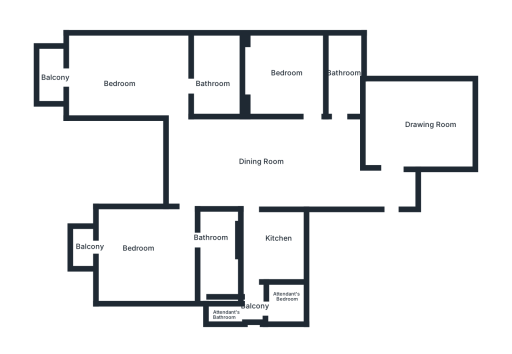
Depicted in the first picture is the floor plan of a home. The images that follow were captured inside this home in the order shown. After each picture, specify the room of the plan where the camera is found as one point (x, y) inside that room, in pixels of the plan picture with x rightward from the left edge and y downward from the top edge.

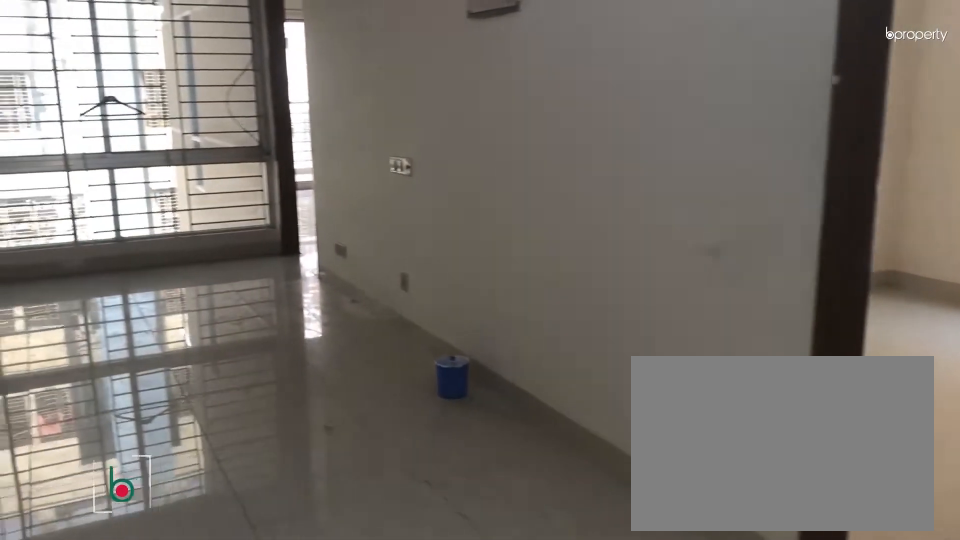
(259, 165)
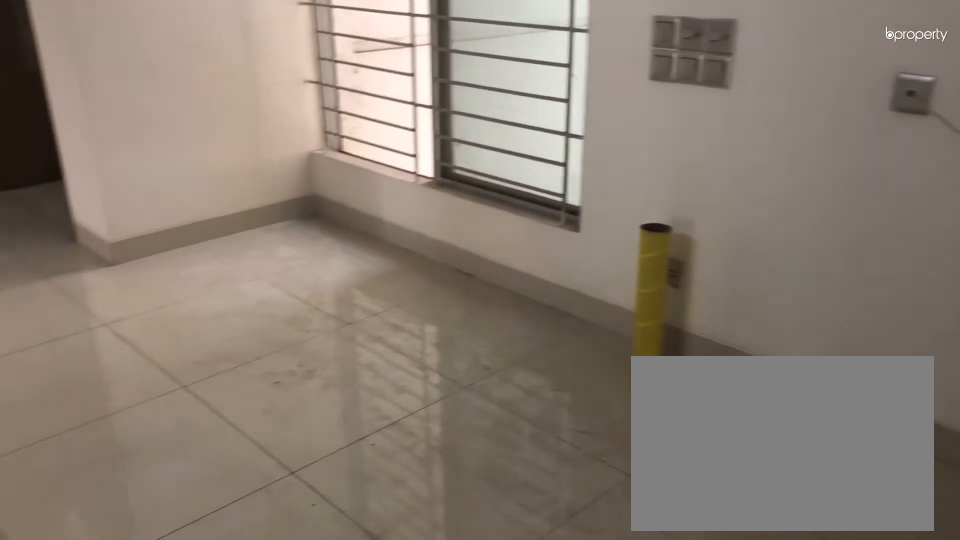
(259, 165)
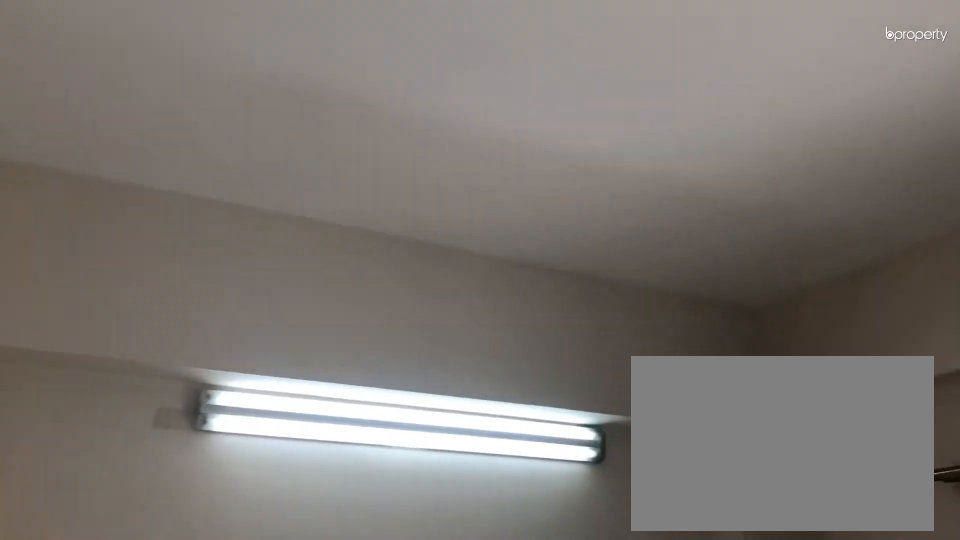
(288, 76)
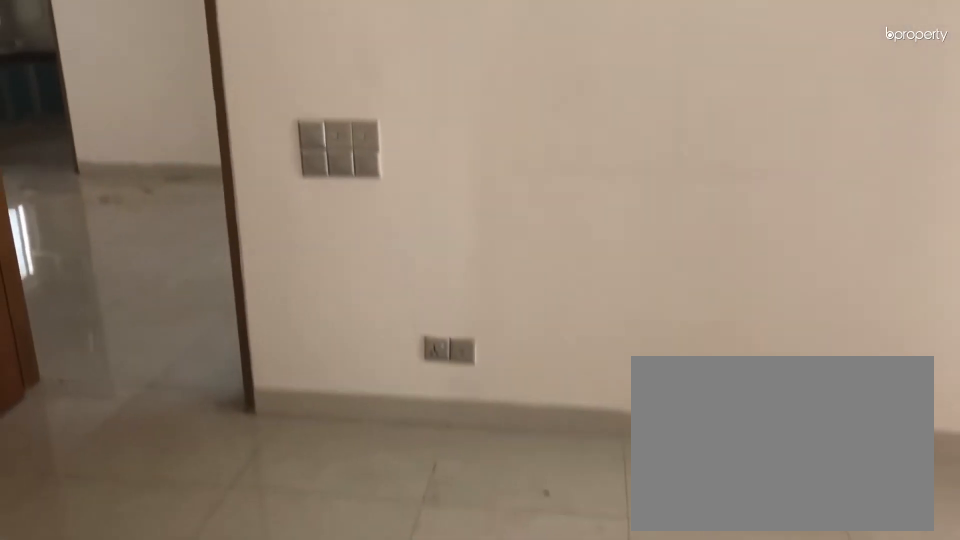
(112, 72)
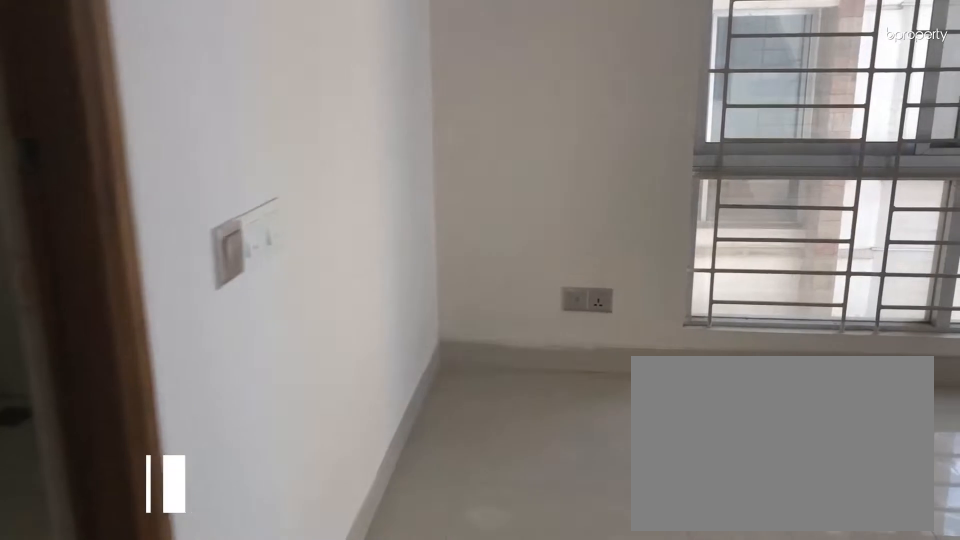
(139, 253)
